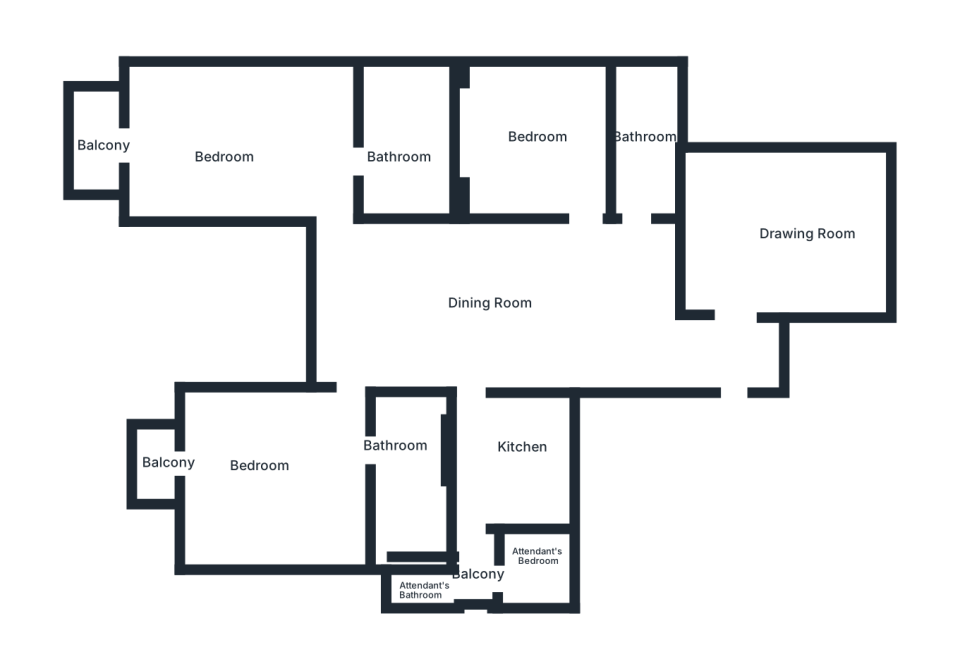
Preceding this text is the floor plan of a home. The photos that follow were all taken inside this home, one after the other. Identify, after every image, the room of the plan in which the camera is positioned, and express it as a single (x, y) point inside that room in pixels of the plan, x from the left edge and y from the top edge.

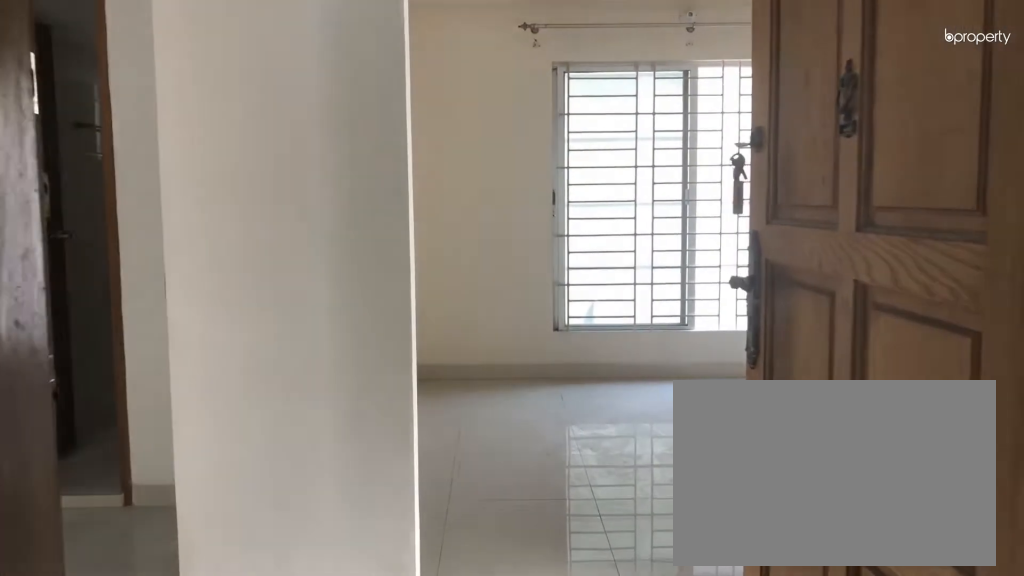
(730, 392)
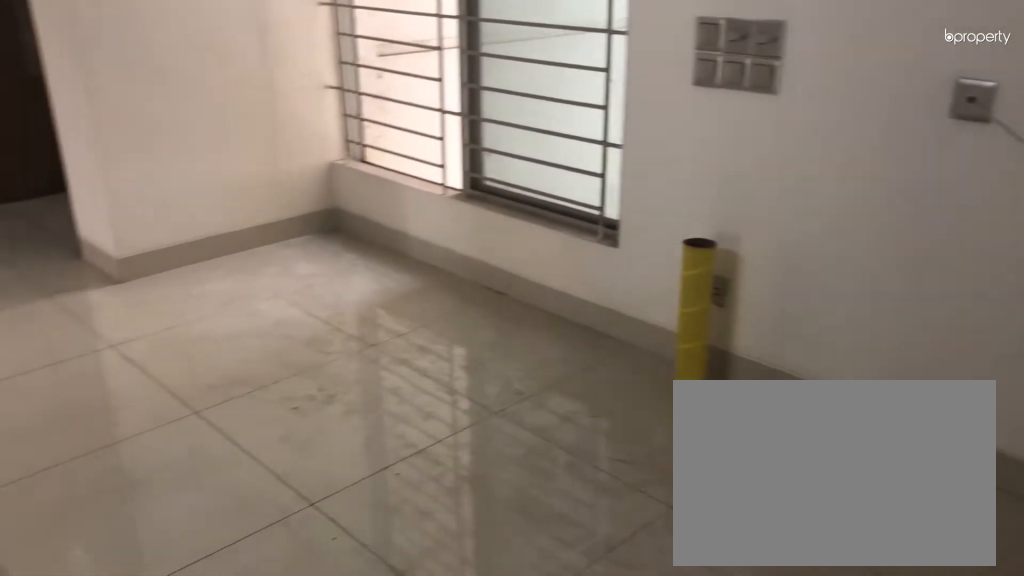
(486, 310)
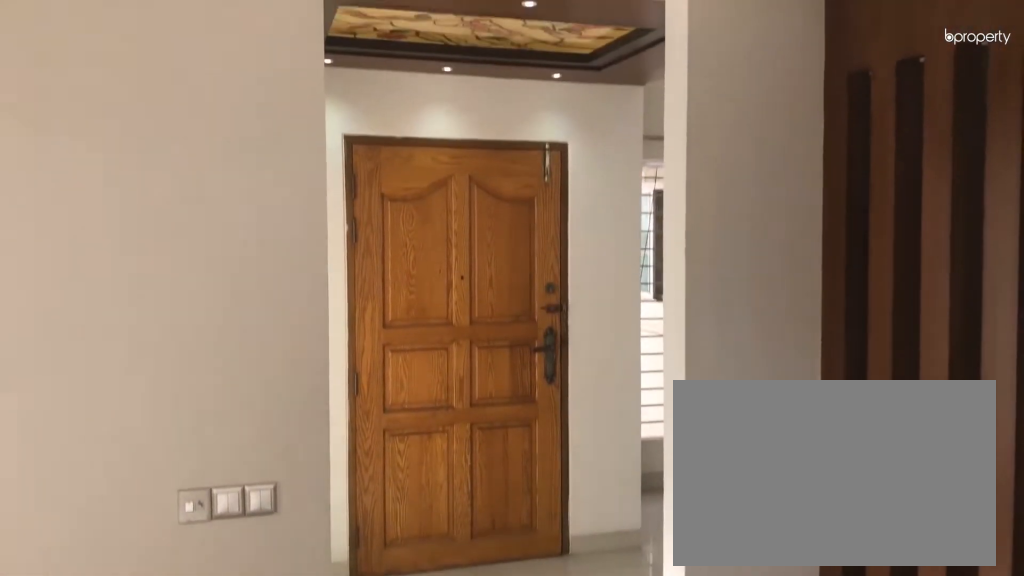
(768, 245)
